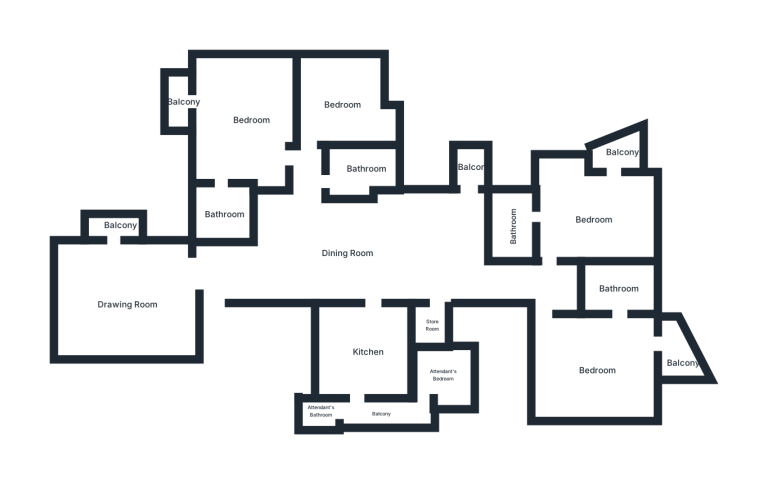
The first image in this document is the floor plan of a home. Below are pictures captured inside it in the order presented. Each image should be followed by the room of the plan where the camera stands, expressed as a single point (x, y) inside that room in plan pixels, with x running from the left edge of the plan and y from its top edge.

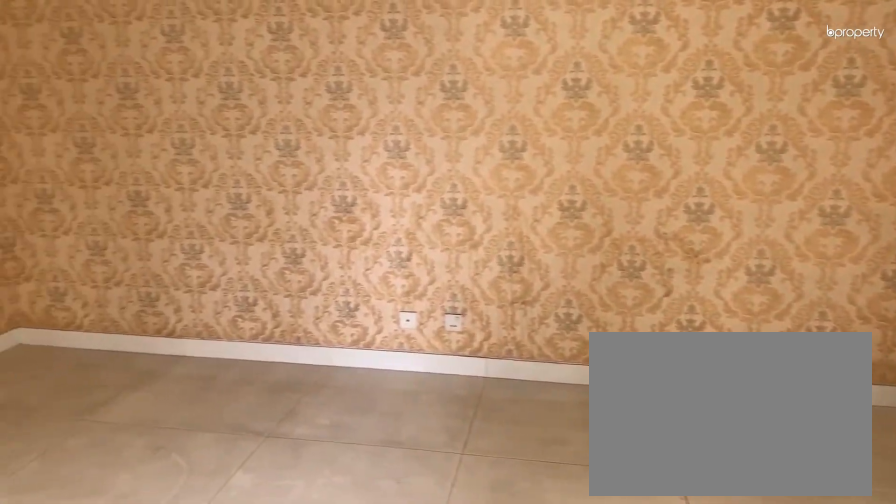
(124, 309)
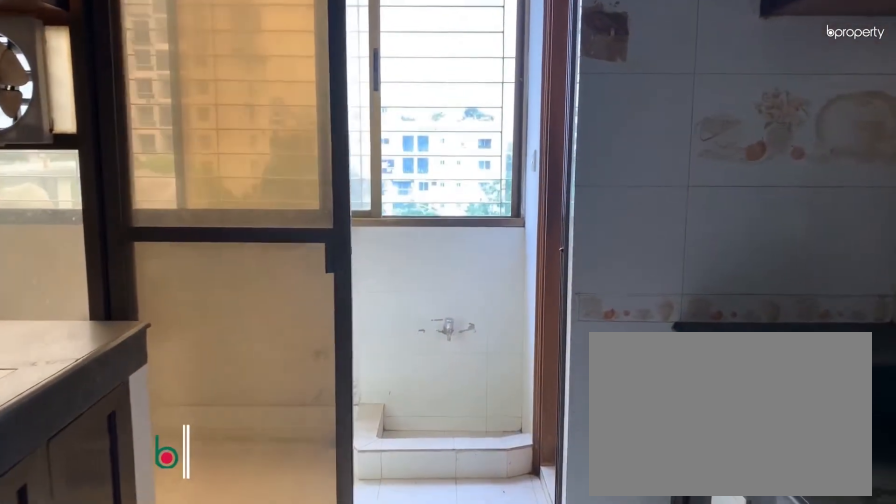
(371, 351)
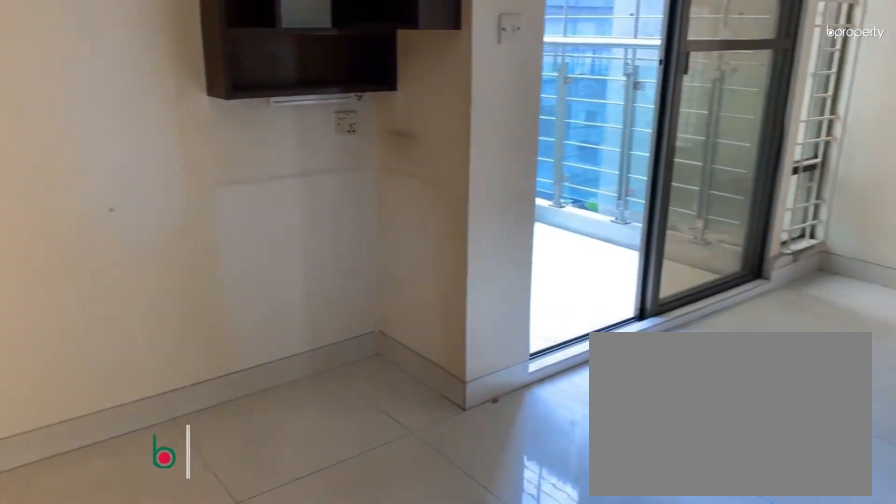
(595, 214)
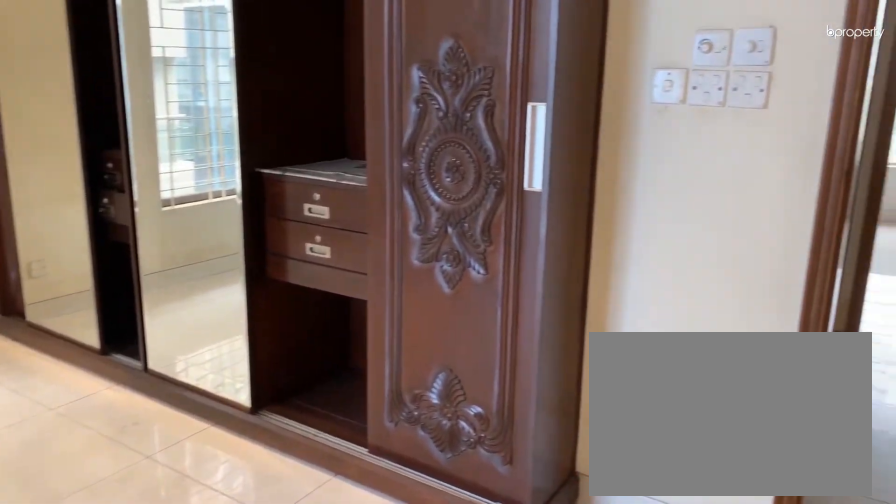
(595, 214)
